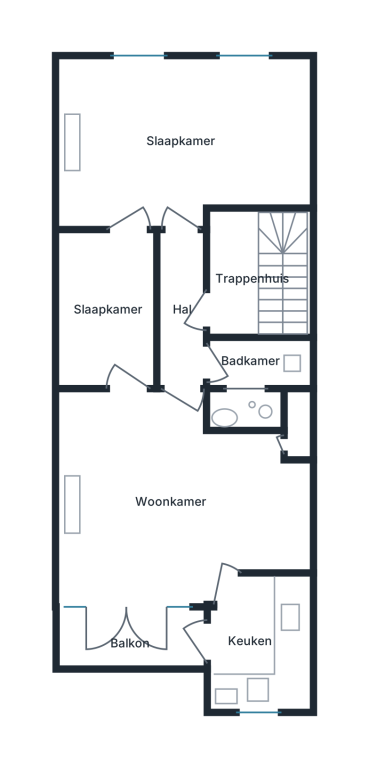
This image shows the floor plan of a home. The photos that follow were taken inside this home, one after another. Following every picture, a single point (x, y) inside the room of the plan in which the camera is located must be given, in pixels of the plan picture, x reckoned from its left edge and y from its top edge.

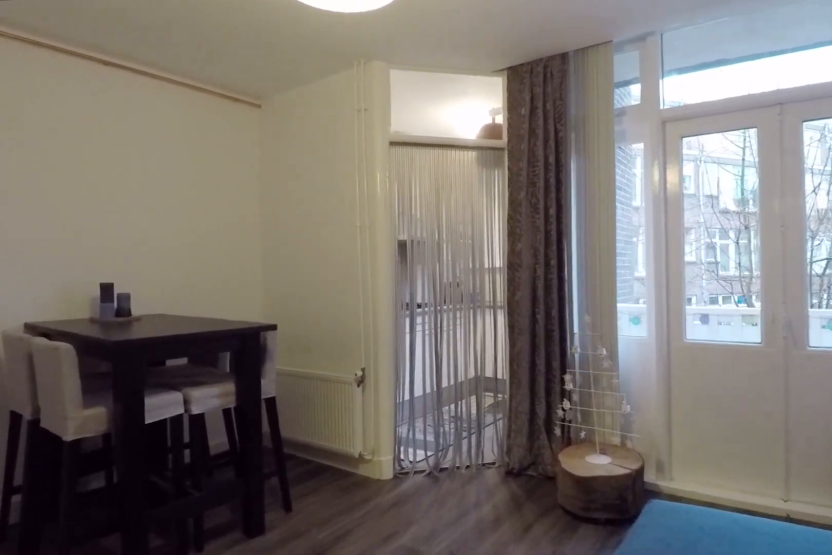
(173, 499)
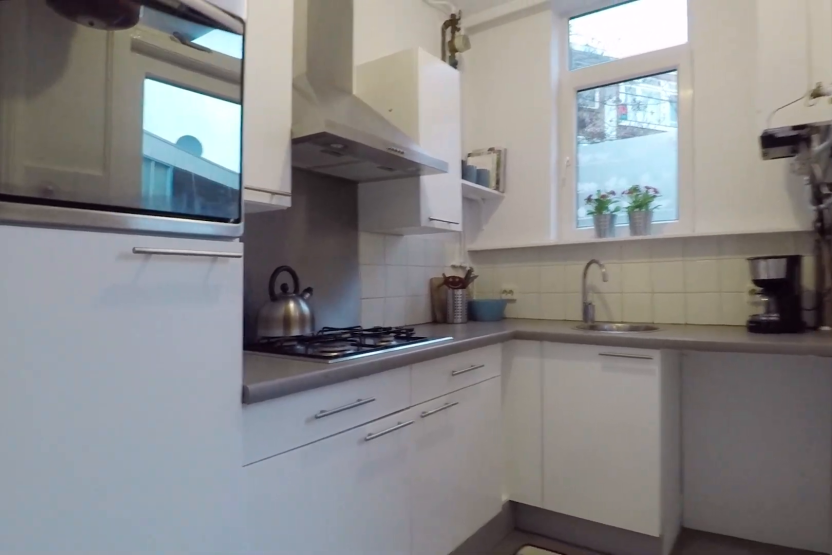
(261, 643)
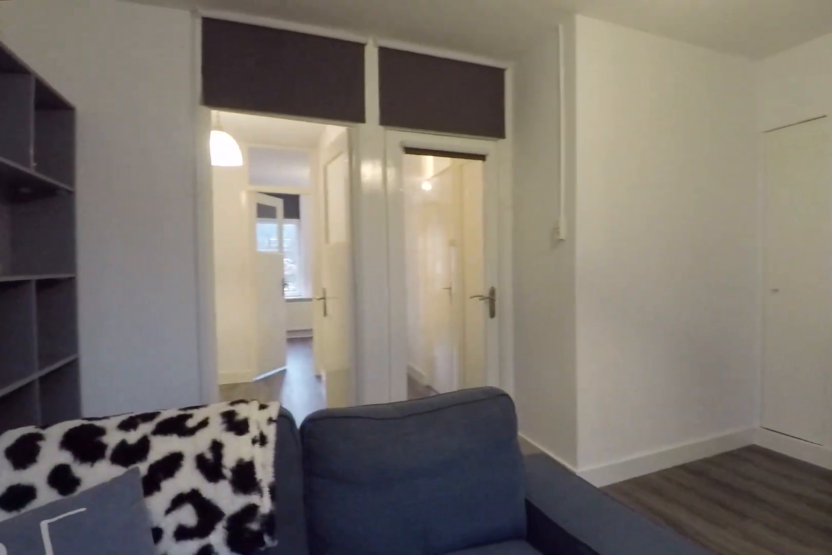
(173, 499)
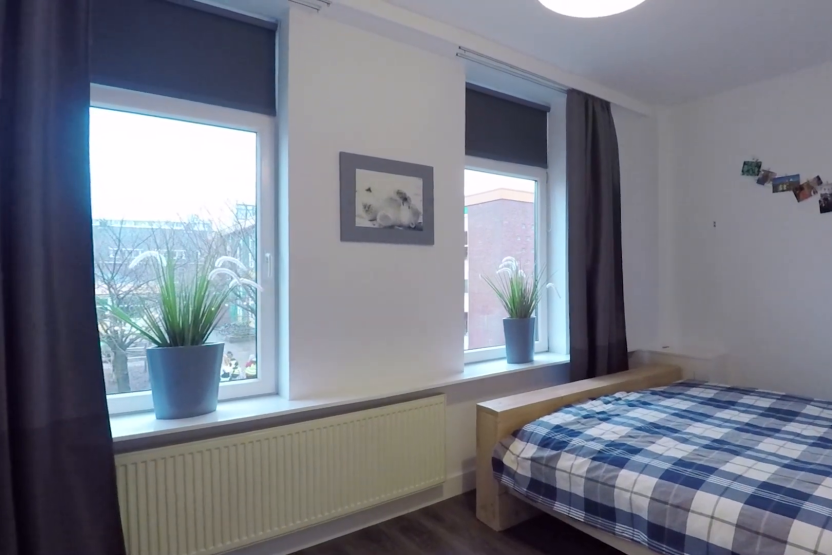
(183, 140)
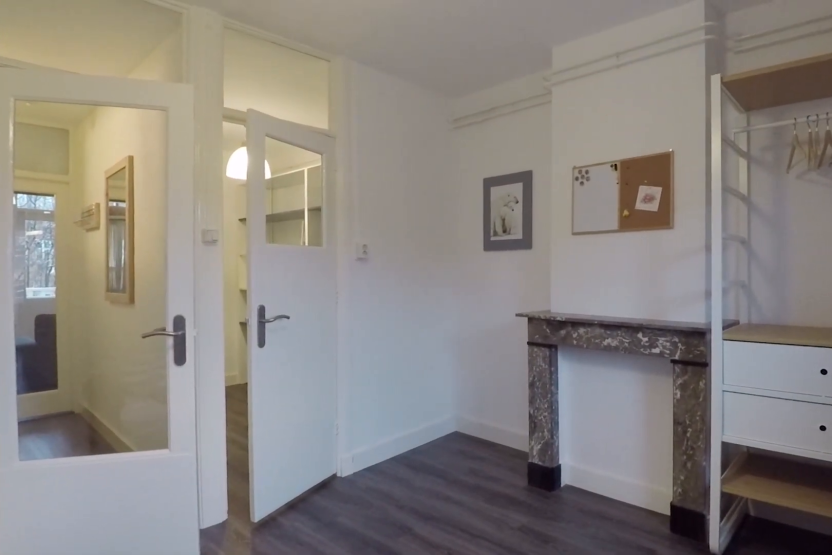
(183, 140)
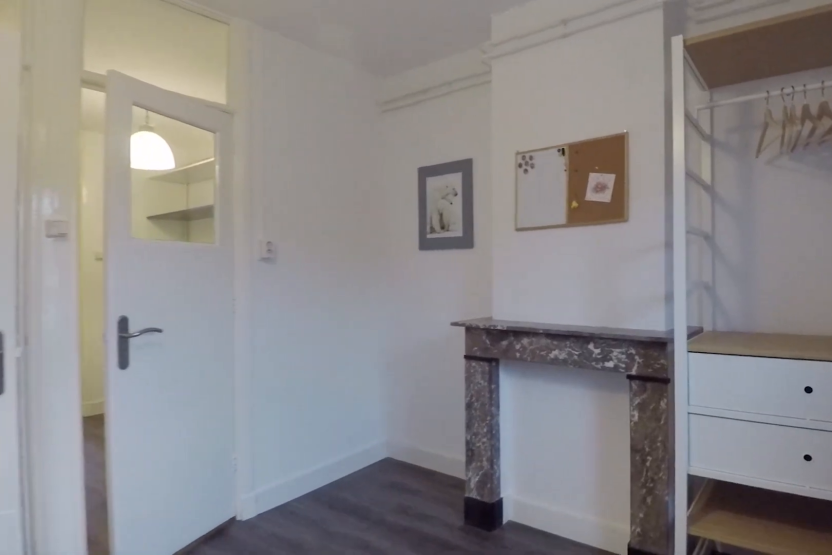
(183, 140)
